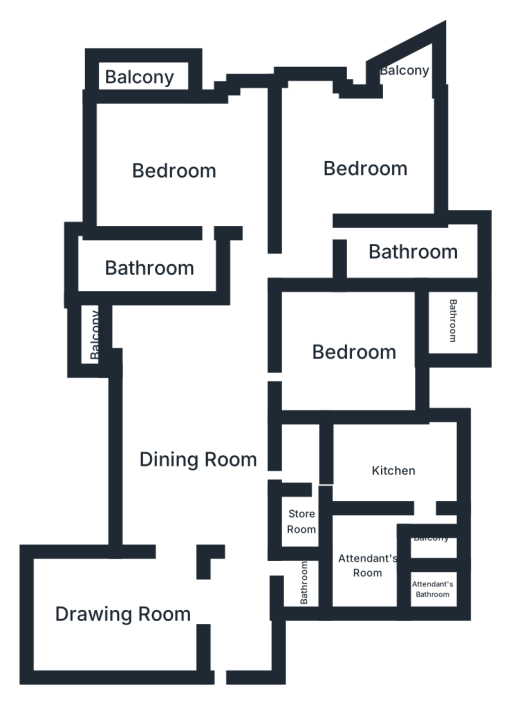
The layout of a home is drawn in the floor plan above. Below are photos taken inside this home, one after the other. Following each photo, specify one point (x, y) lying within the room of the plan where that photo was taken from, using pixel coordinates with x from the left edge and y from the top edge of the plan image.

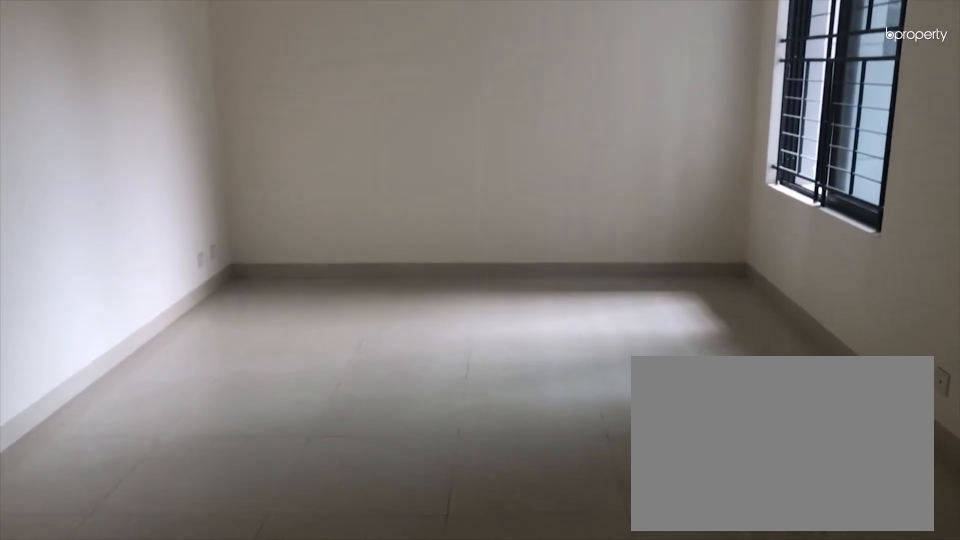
(128, 611)
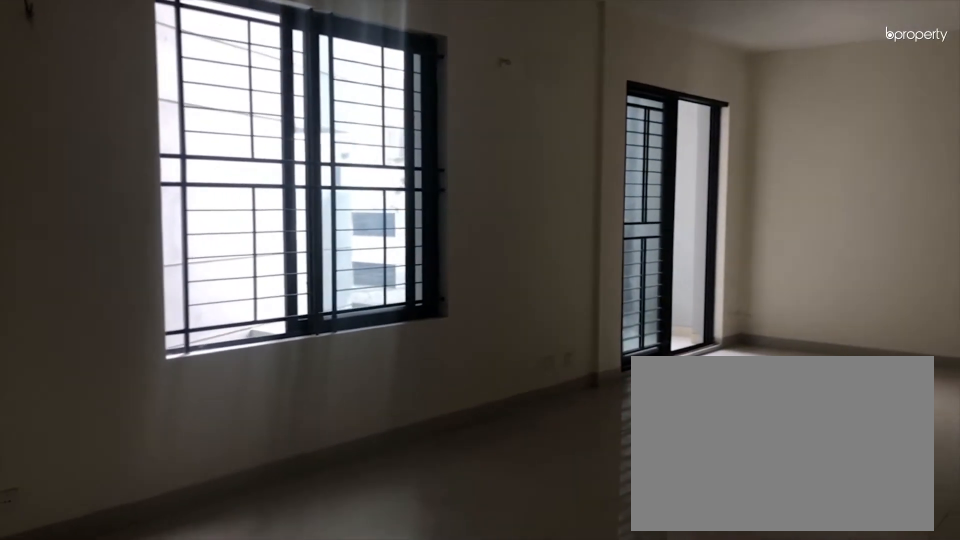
(200, 462)
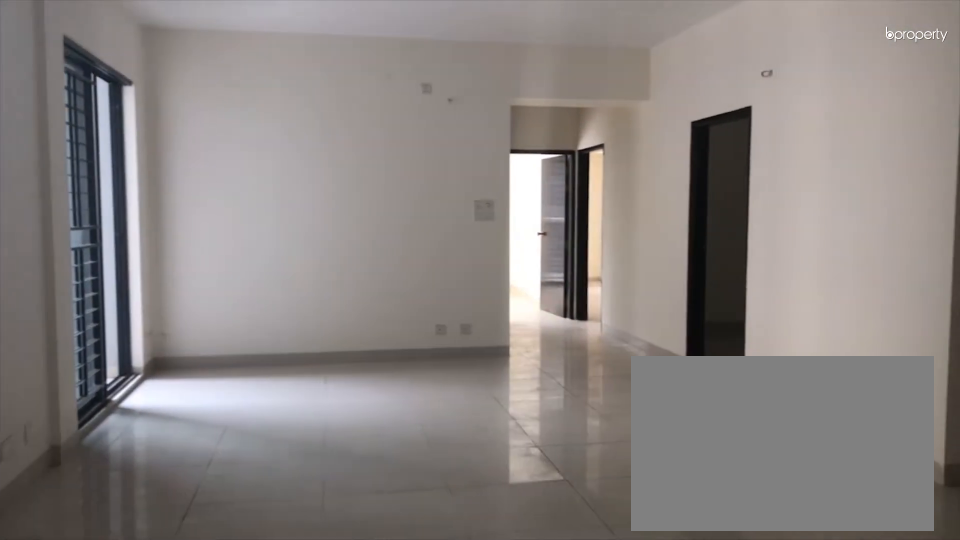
(200, 462)
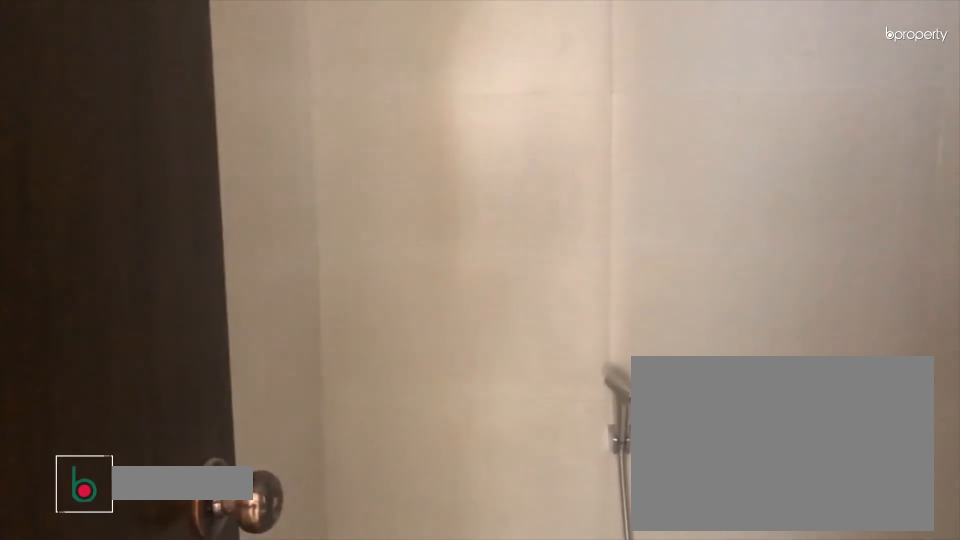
(305, 581)
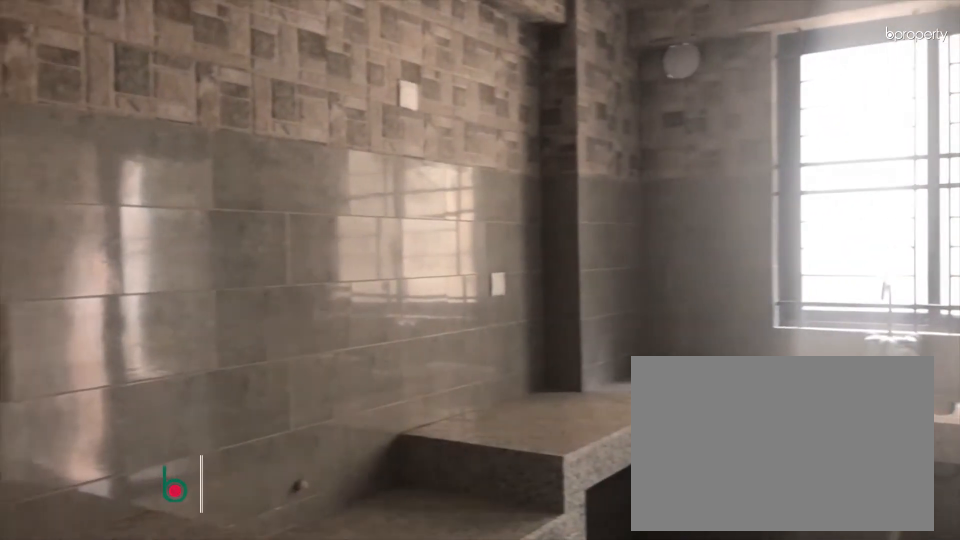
(398, 473)
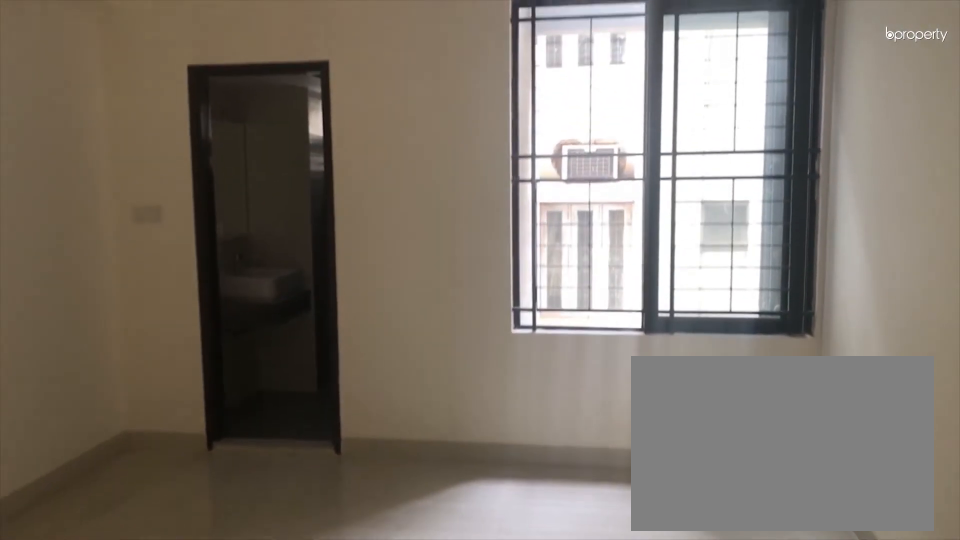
(352, 348)
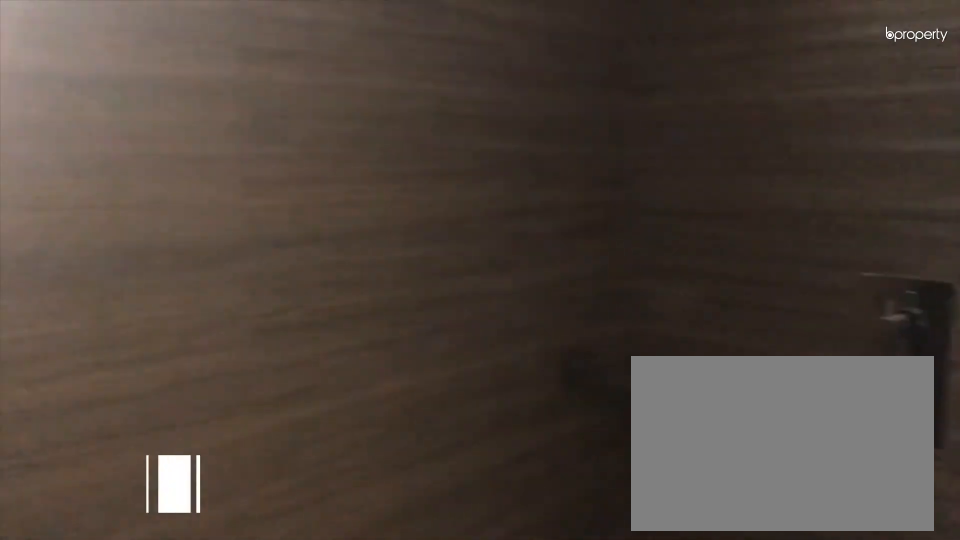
(452, 321)
